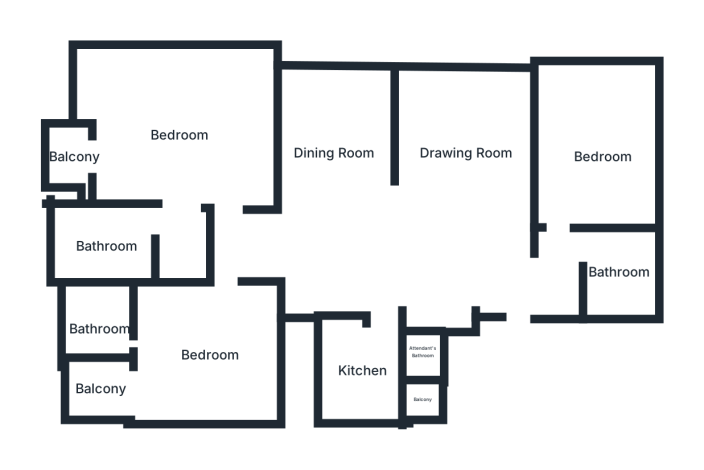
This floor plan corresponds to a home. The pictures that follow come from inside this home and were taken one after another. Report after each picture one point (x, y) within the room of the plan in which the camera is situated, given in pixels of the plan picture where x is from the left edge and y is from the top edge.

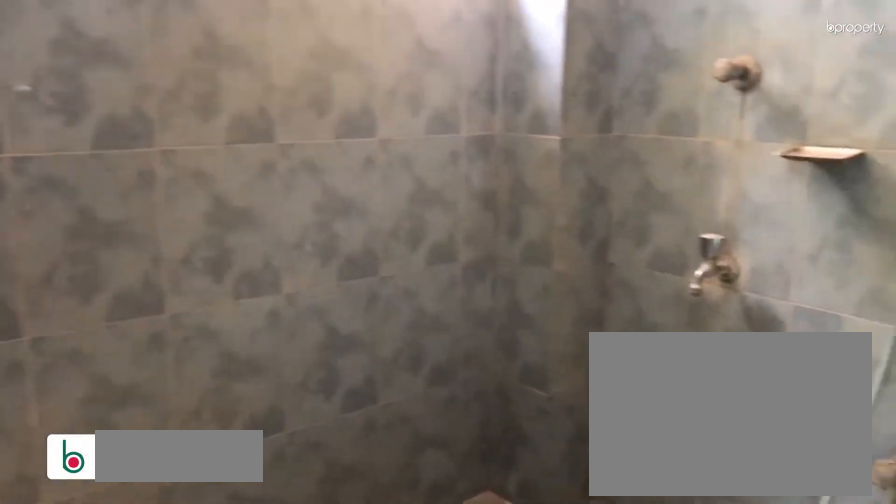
(617, 265)
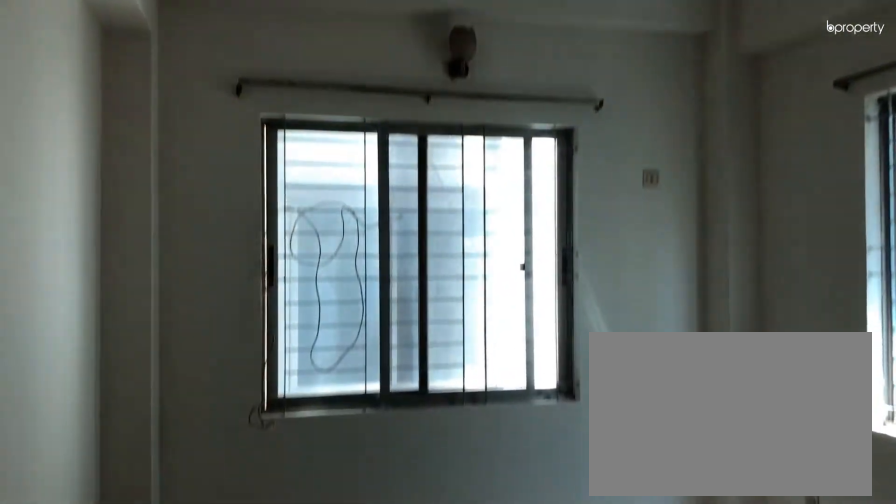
(602, 153)
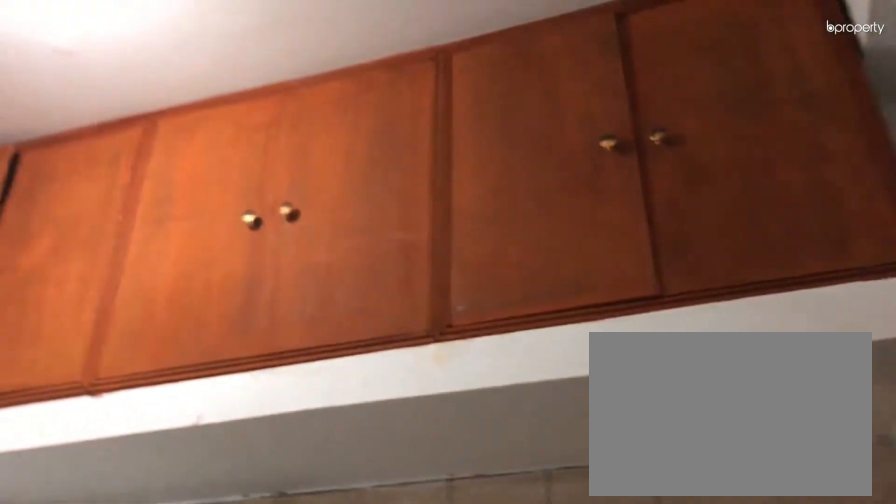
(365, 368)
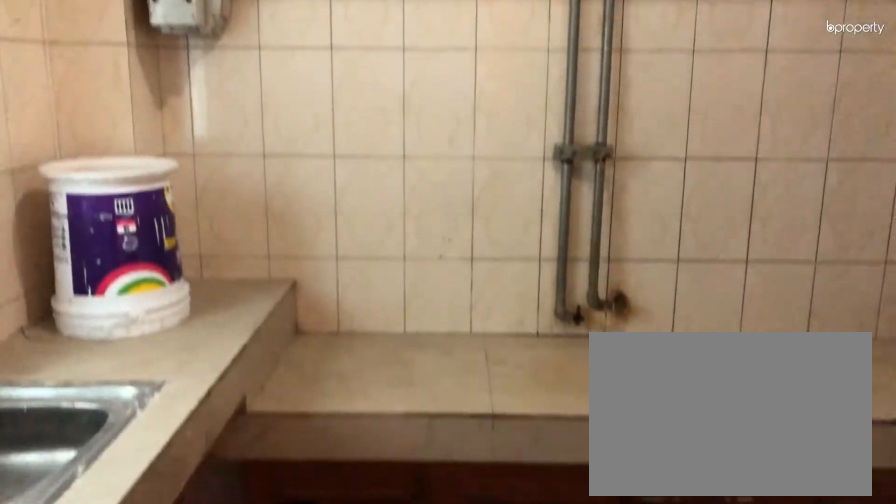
(365, 368)
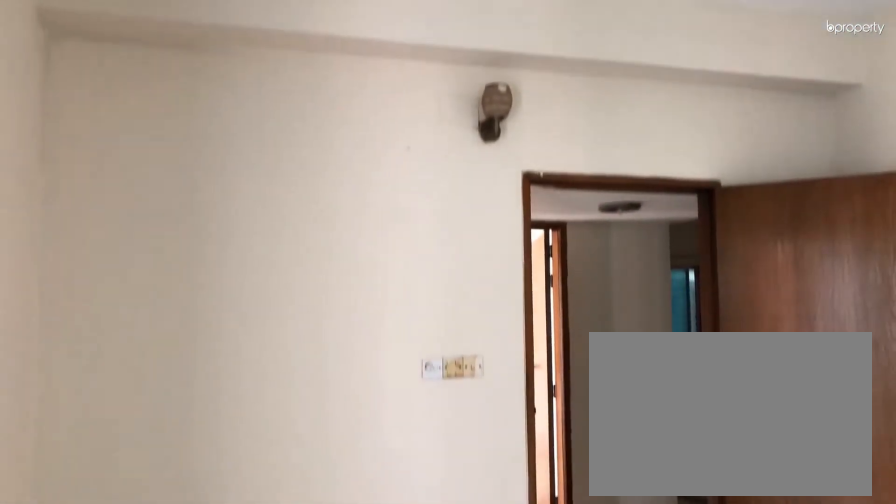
(208, 353)
